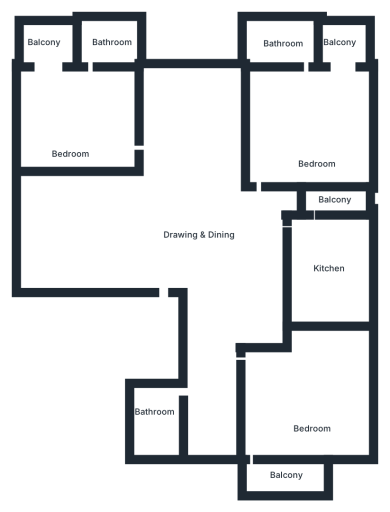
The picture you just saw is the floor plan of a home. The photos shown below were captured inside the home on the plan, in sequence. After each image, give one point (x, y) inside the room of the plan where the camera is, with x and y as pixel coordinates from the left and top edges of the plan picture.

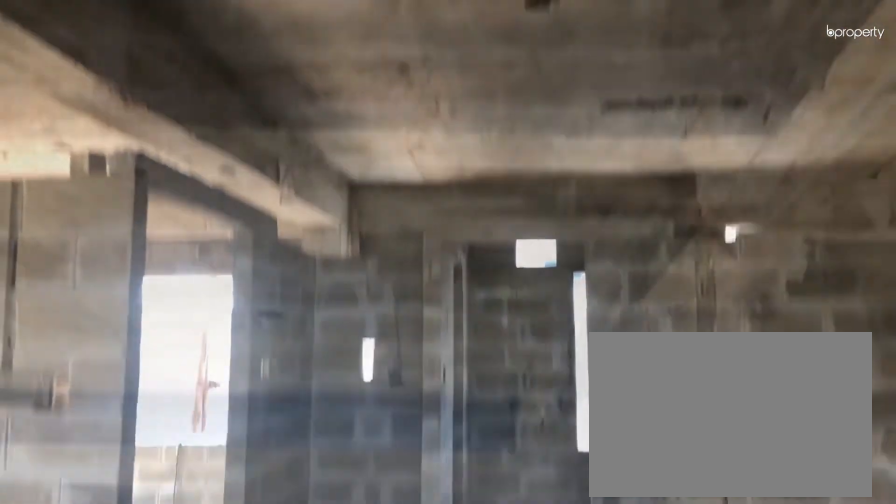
(200, 205)
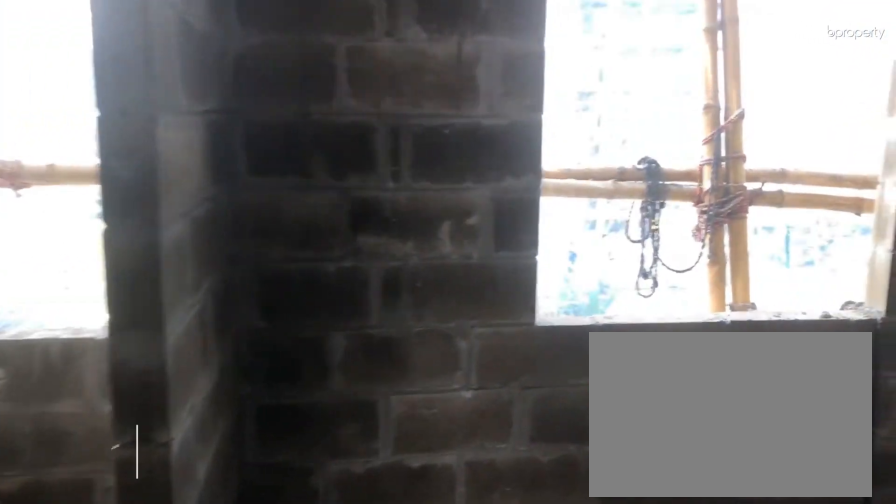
(341, 279)
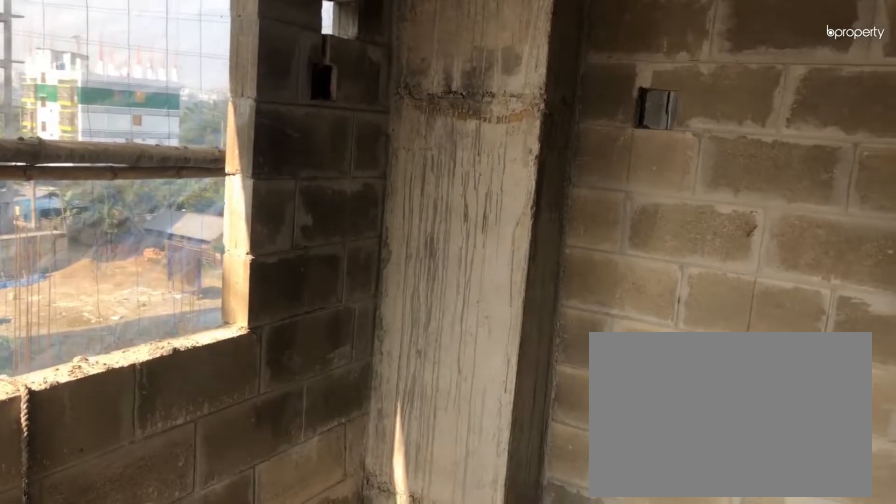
(318, 120)
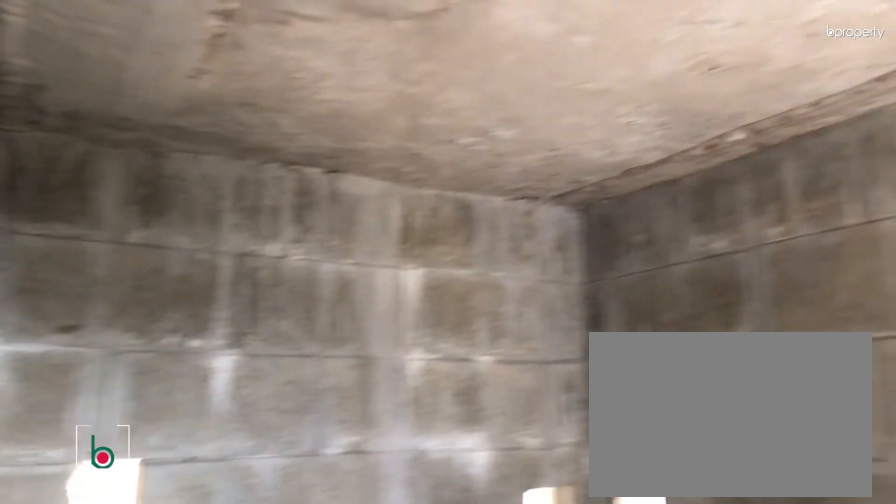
(274, 43)
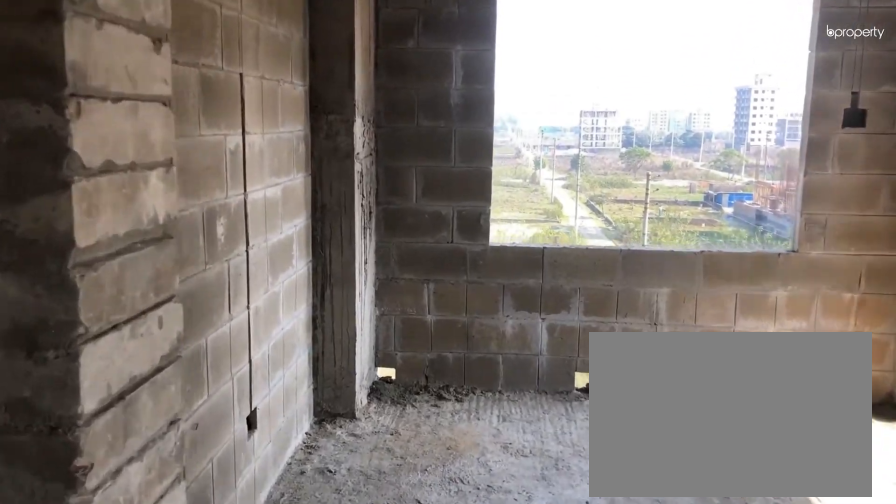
(71, 116)
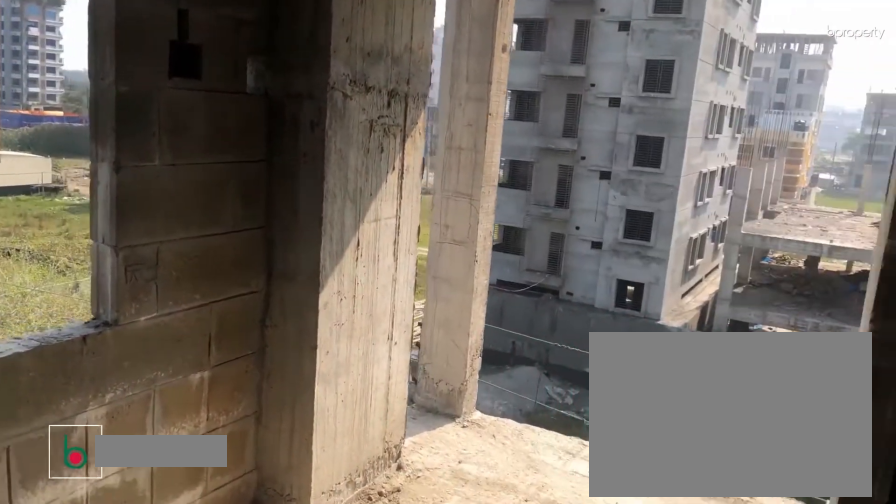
(71, 116)
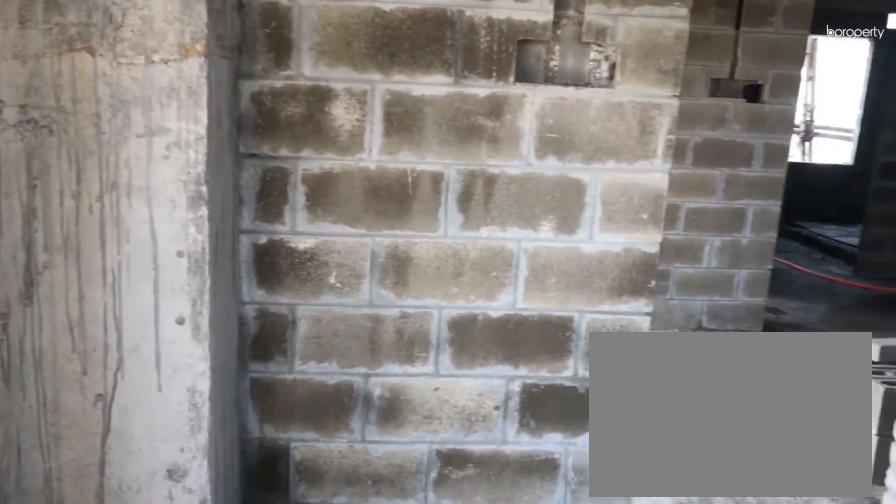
(71, 116)
